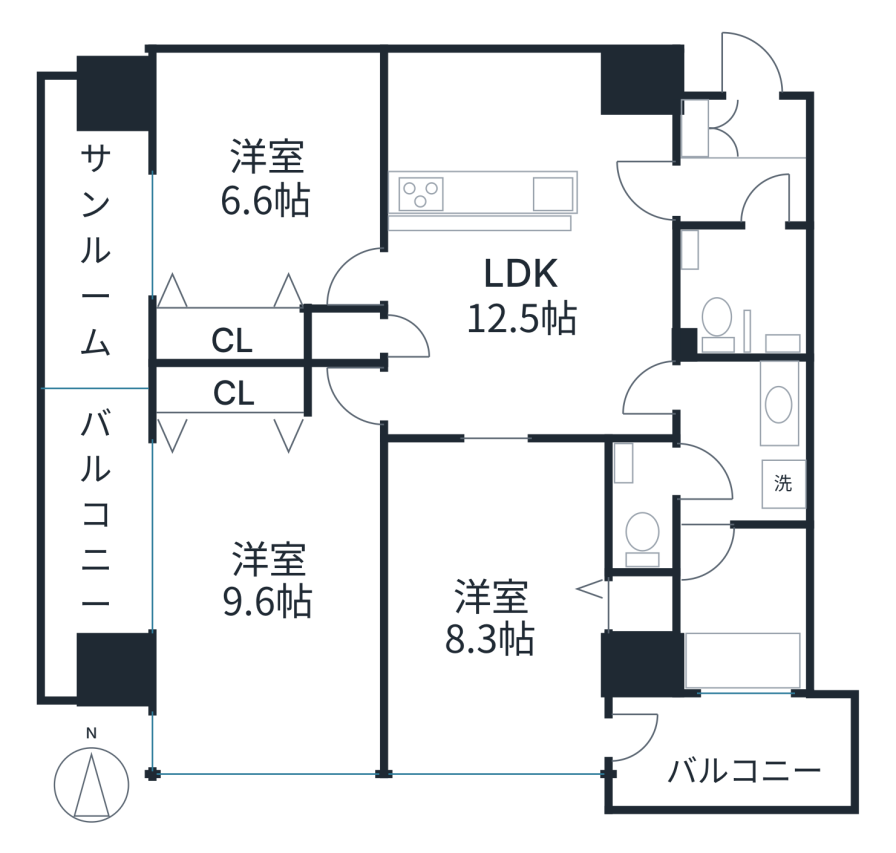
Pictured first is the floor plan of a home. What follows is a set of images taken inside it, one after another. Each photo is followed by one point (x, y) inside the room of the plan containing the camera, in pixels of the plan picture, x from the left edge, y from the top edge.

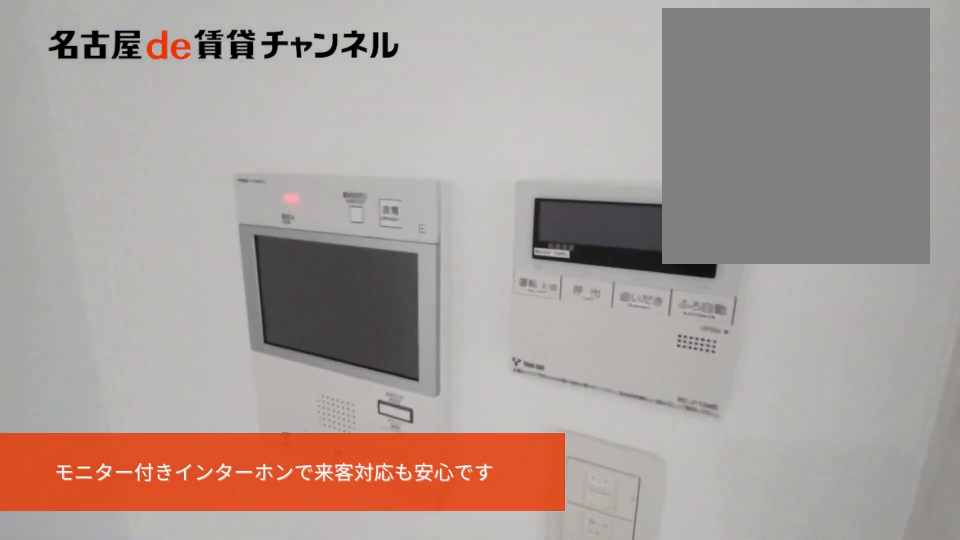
(538, 137)
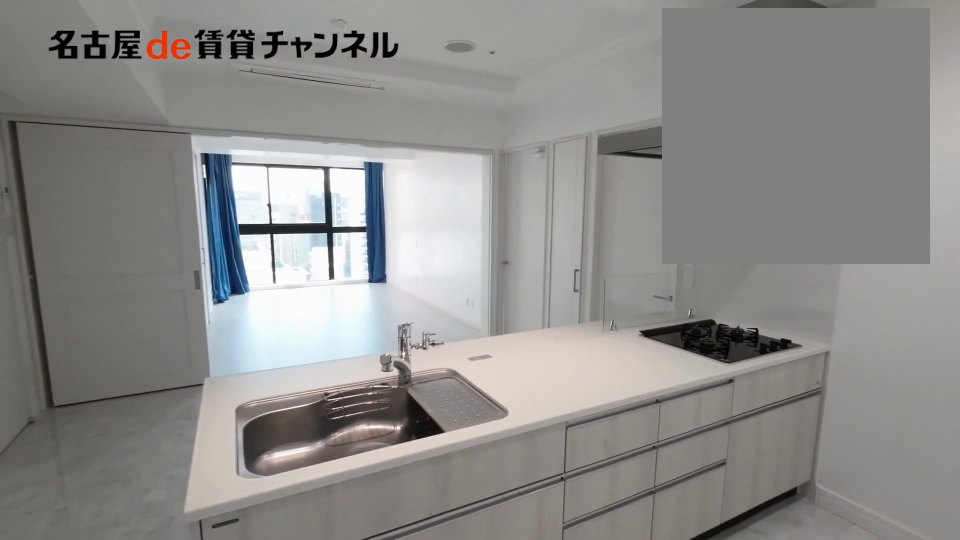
(521, 388)
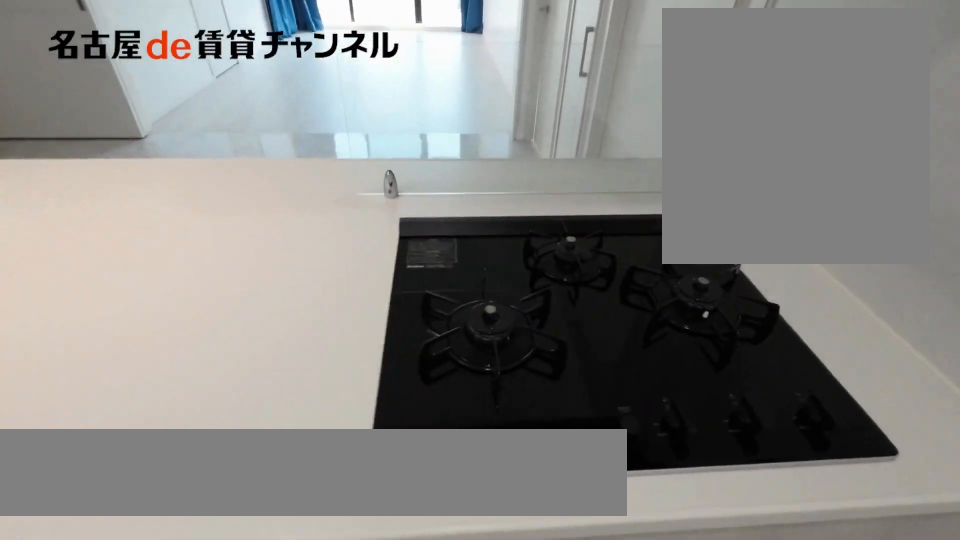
(475, 201)
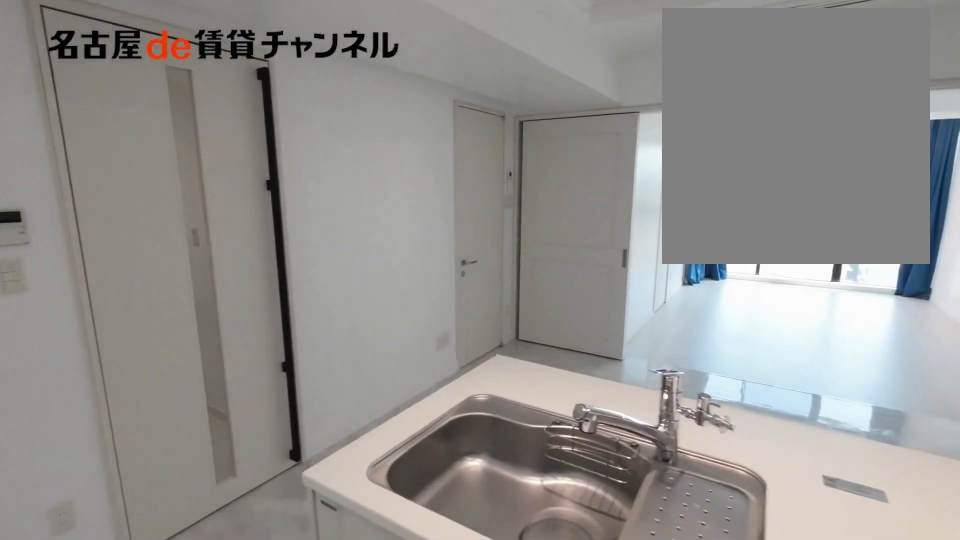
(475, 201)
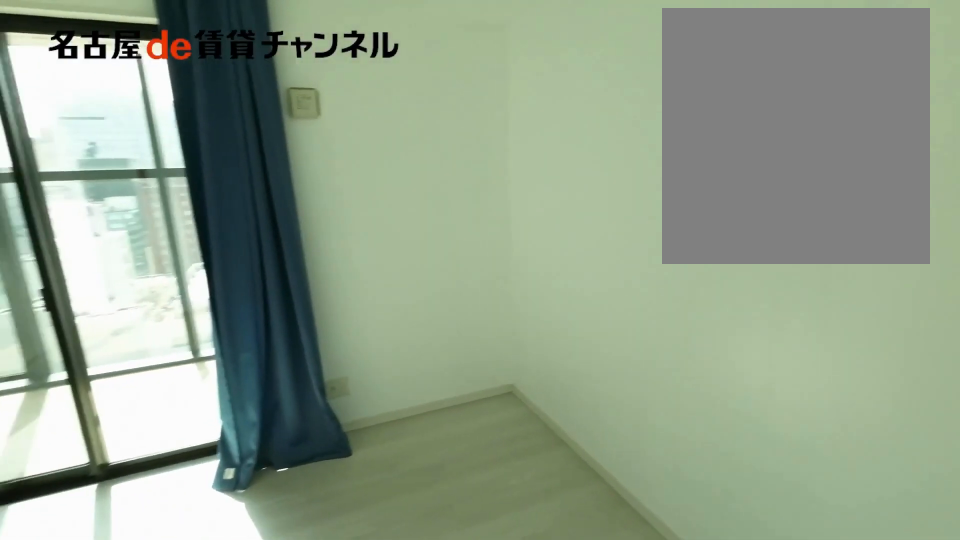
(268, 180)
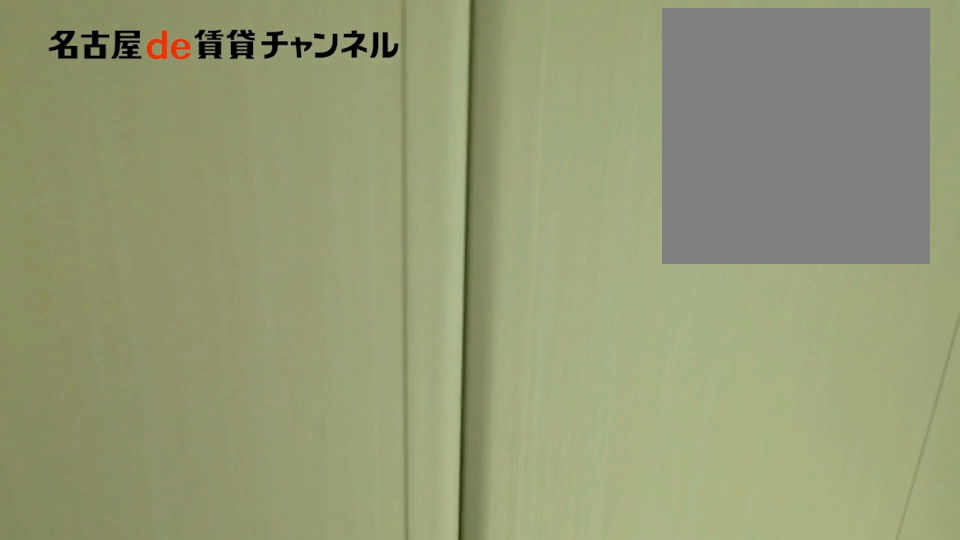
(268, 180)
